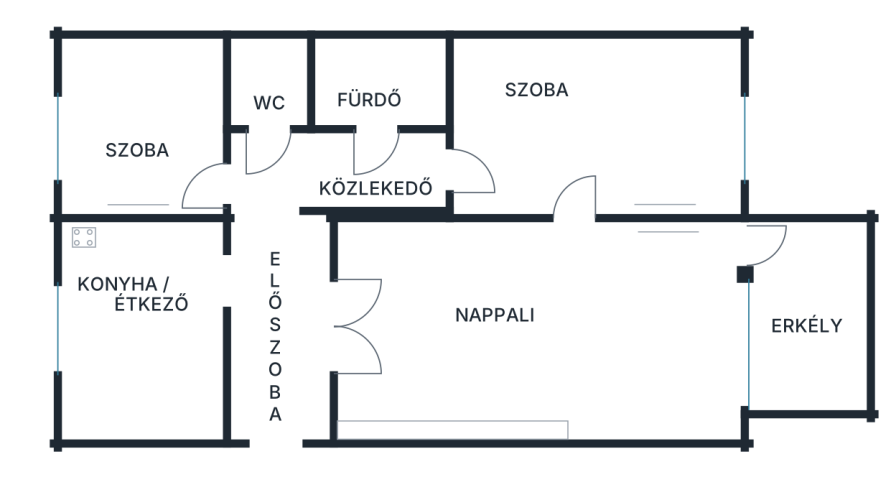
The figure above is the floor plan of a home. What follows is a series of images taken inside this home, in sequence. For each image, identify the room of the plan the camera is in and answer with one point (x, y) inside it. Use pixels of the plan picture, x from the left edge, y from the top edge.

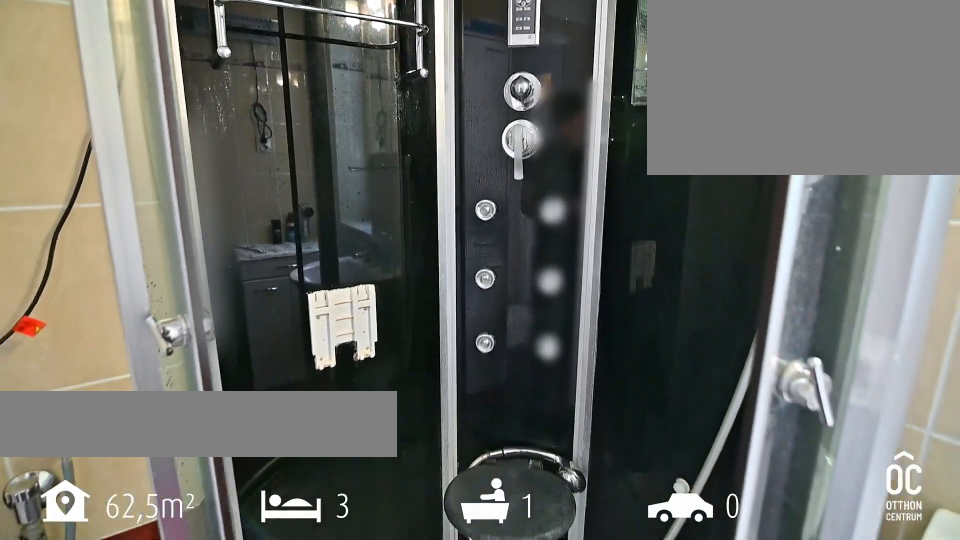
(375, 82)
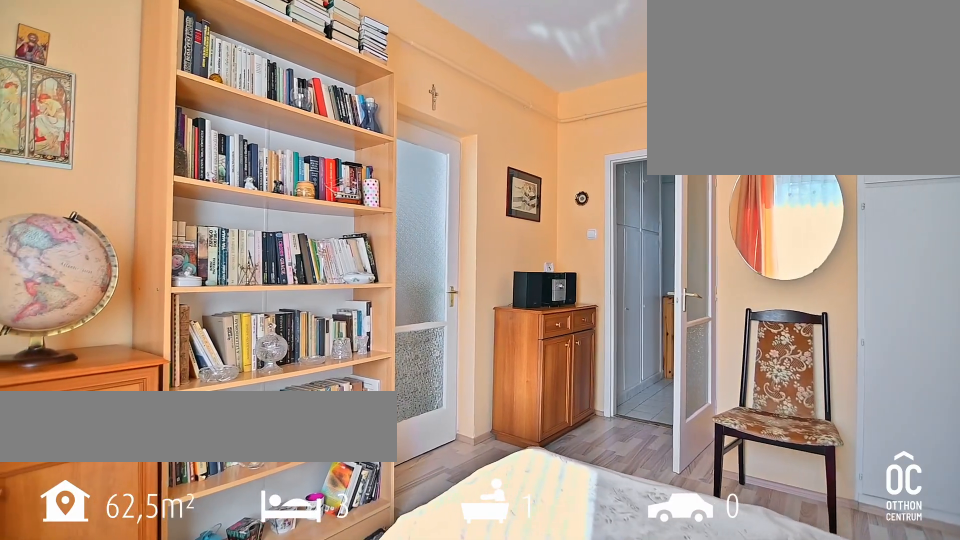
(585, 129)
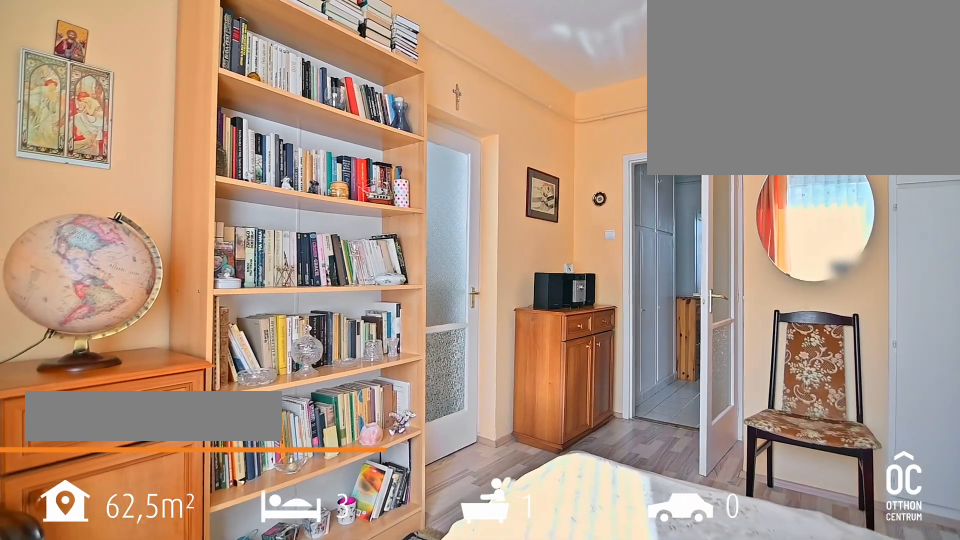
(585, 128)
